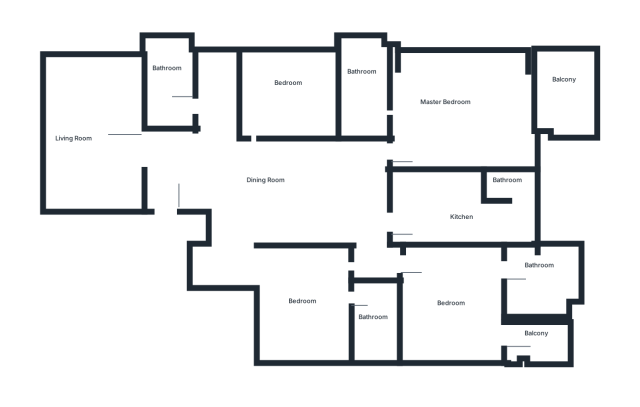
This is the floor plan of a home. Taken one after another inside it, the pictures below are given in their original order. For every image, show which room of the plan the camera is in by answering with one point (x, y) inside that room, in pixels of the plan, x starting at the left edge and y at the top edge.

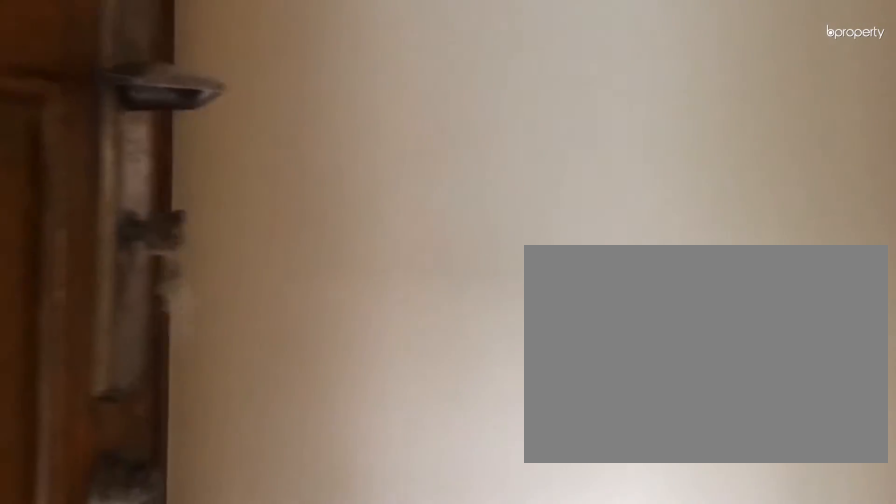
(163, 196)
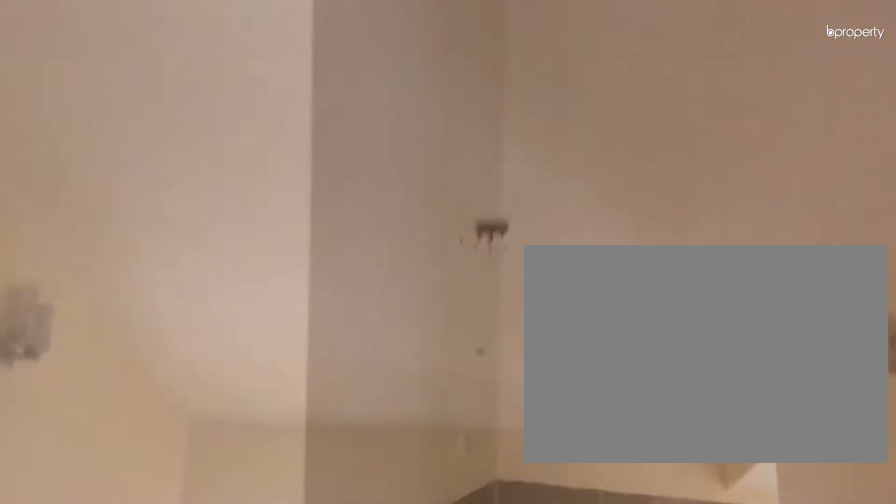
(291, 175)
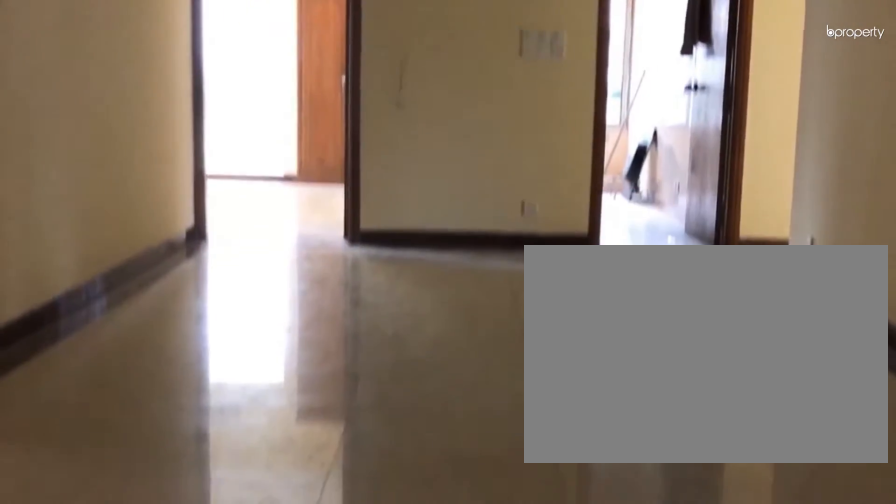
(291, 175)
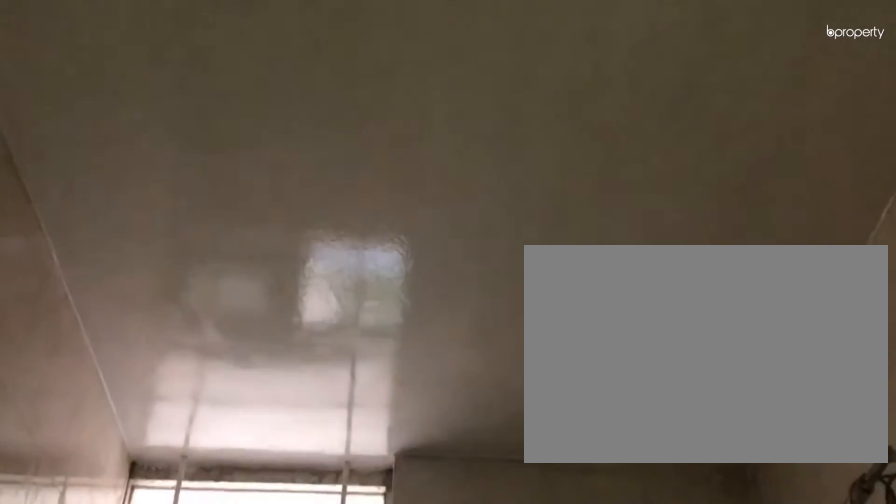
(171, 93)
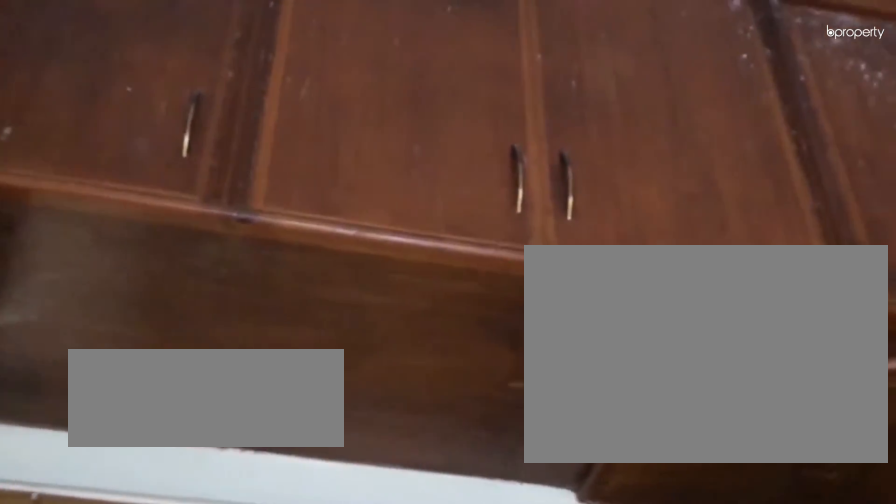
(442, 217)
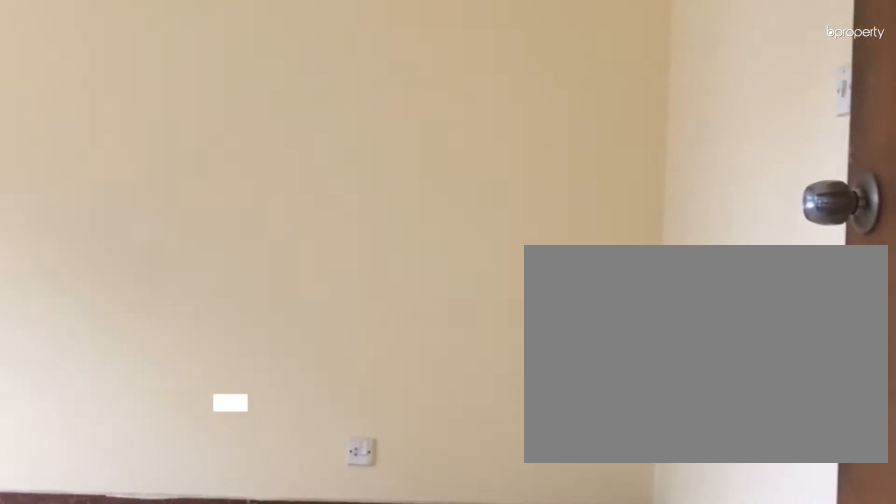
(326, 300)
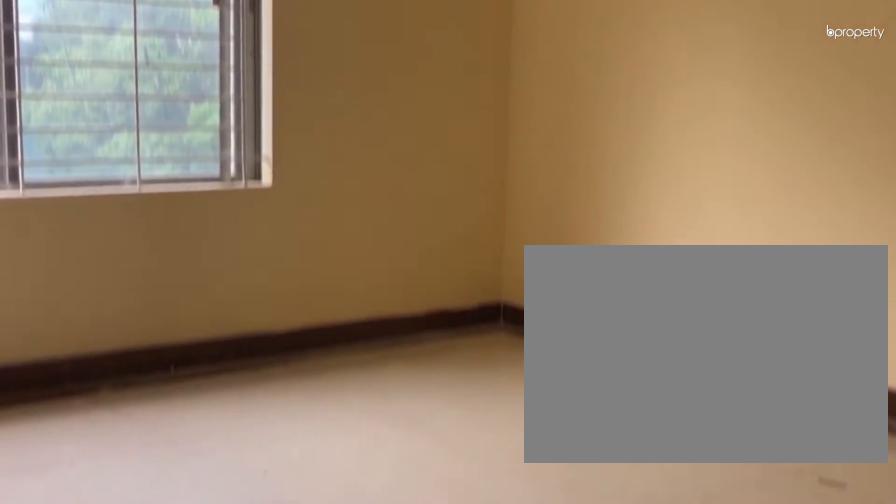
(326, 300)
